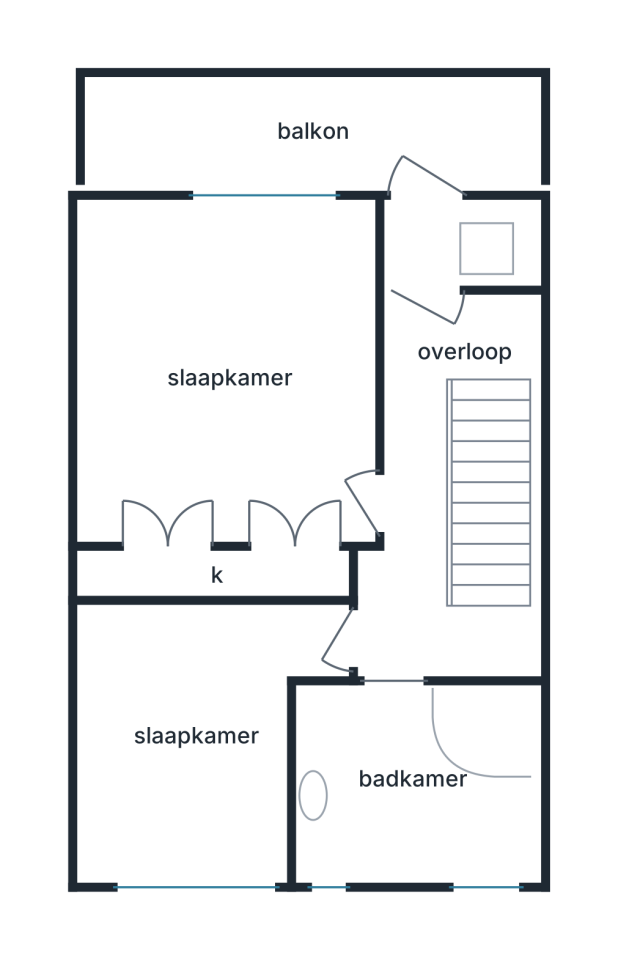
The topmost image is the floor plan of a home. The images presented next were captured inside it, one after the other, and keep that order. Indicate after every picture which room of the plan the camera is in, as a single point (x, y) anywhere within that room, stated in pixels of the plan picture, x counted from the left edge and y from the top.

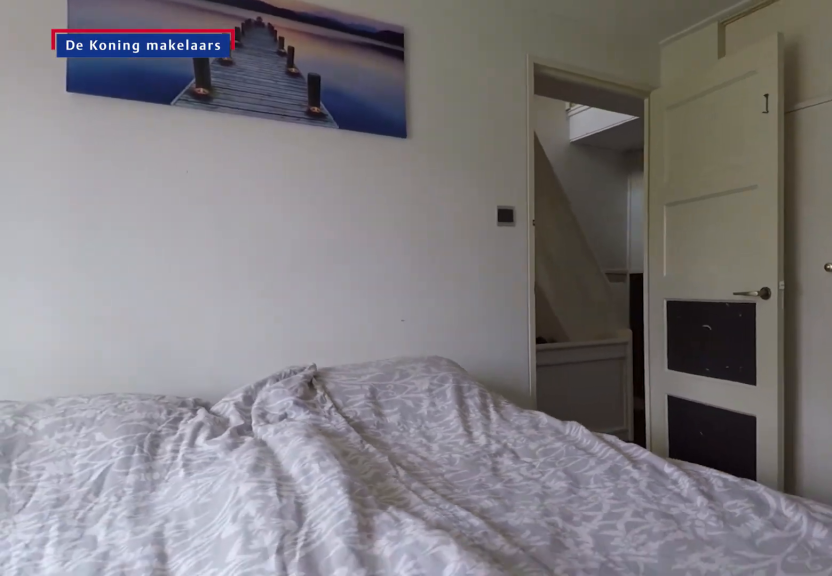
(232, 375)
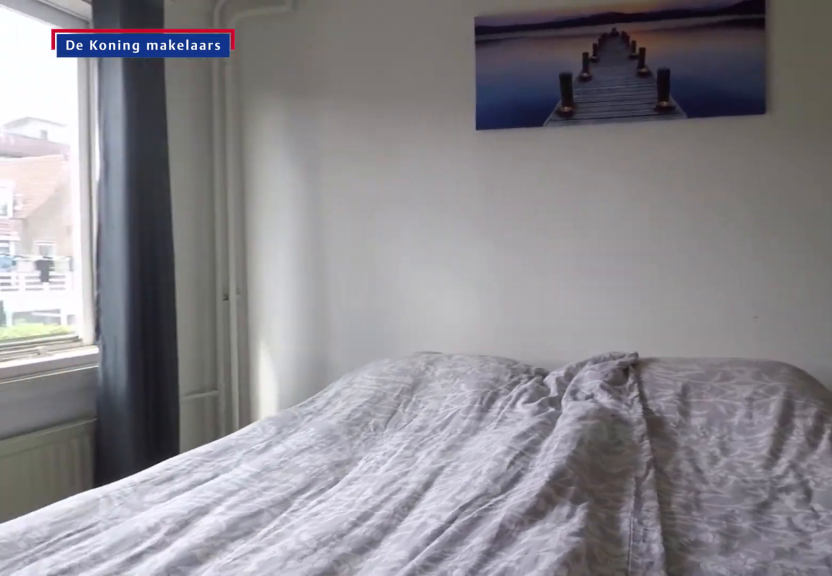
(232, 375)
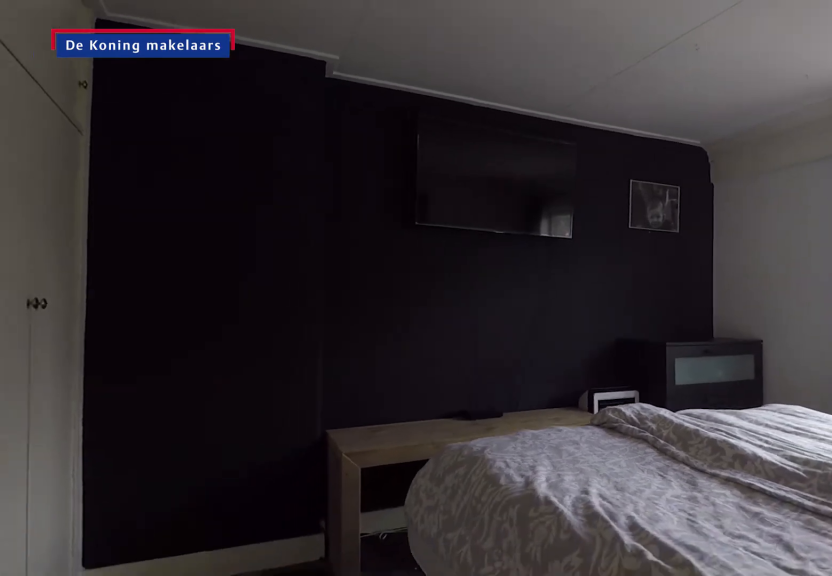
(232, 375)
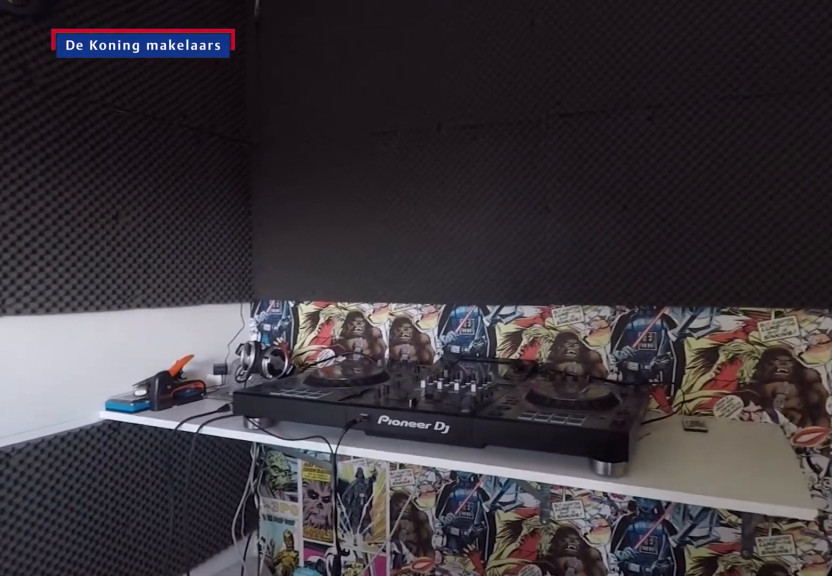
(196, 732)
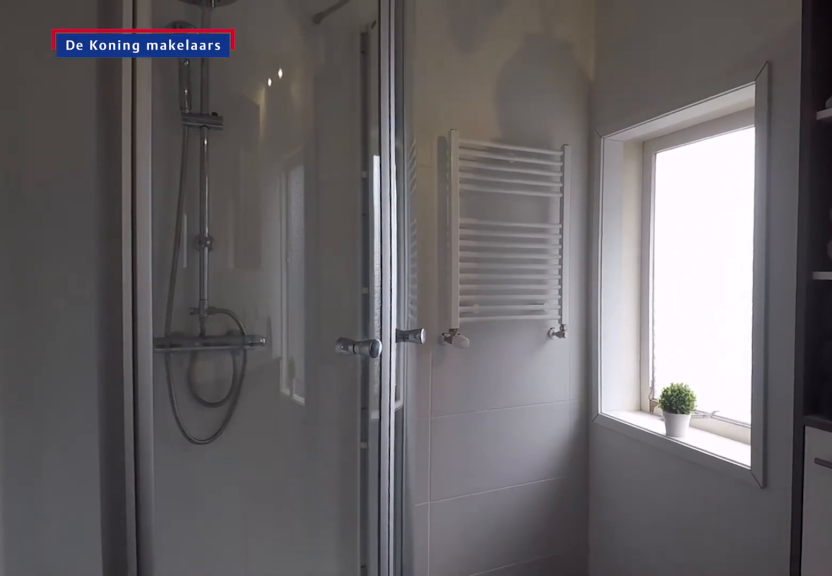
(414, 775)
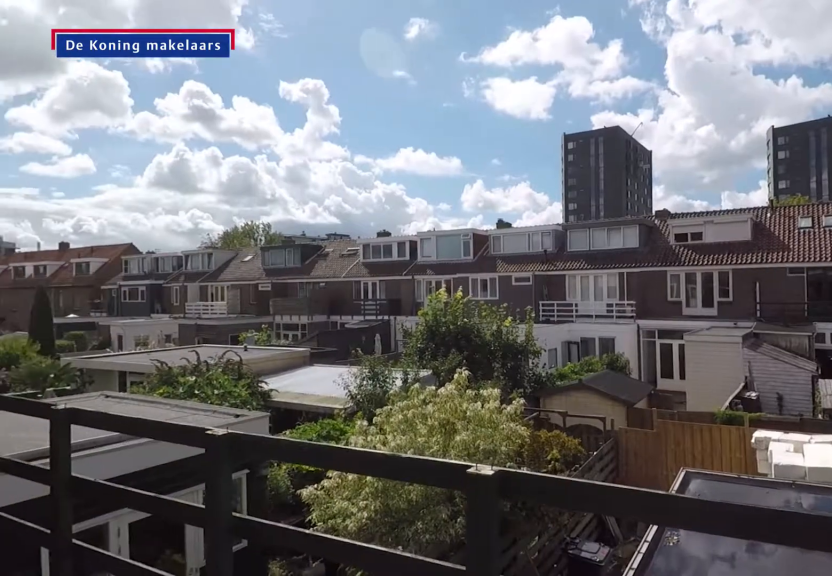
(311, 130)
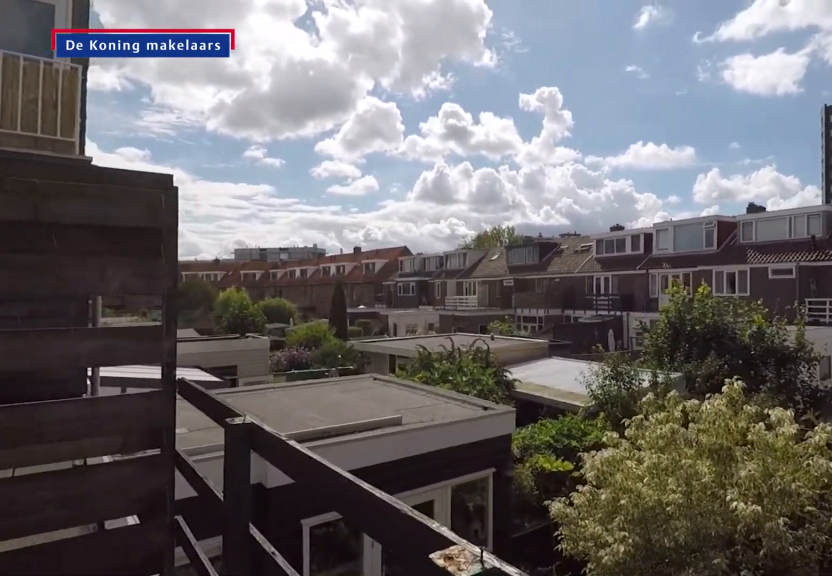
(311, 130)
